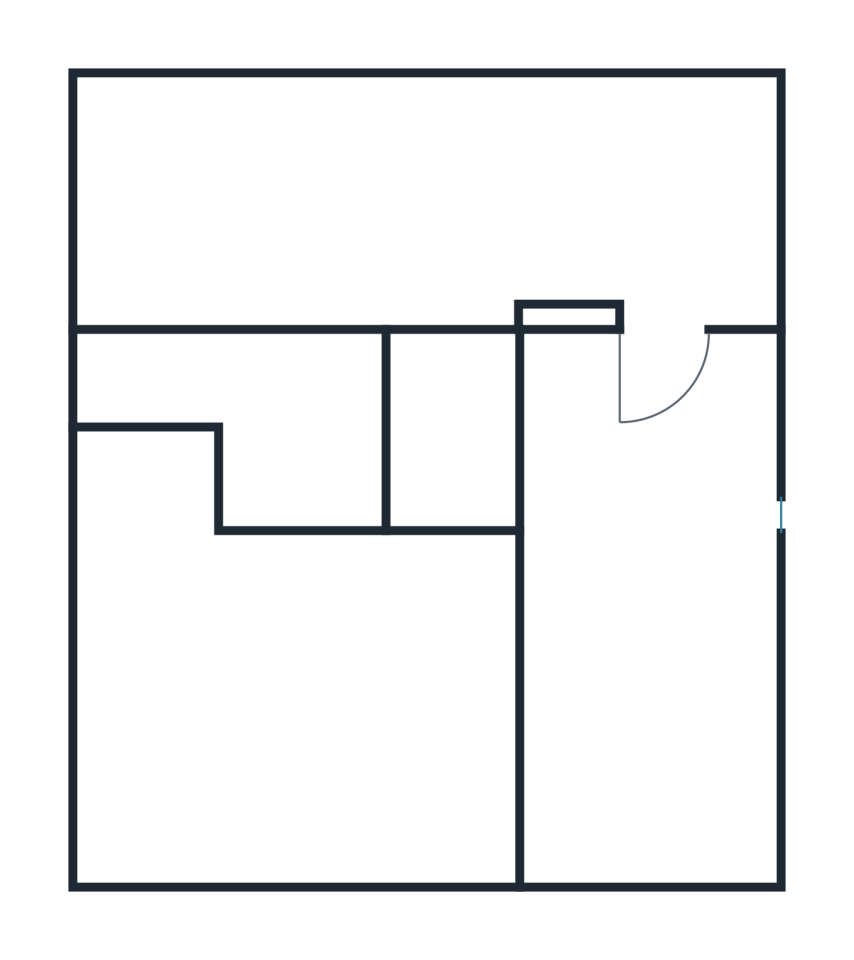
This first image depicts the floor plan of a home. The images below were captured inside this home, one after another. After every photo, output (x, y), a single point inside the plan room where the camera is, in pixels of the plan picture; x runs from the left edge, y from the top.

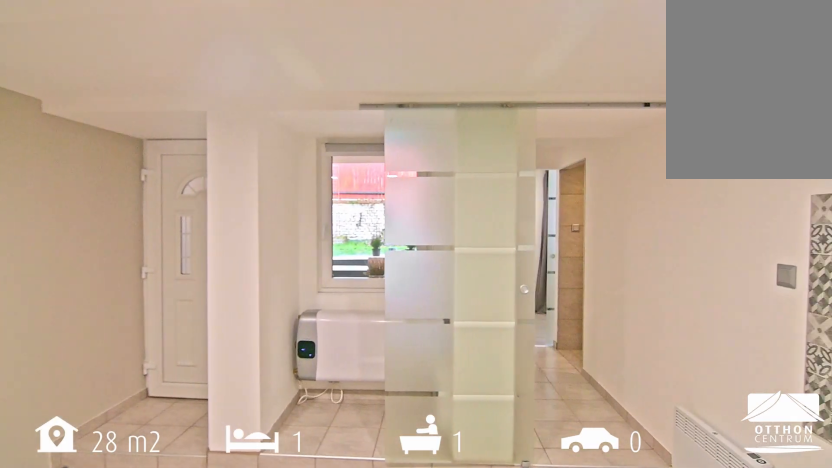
(381, 208)
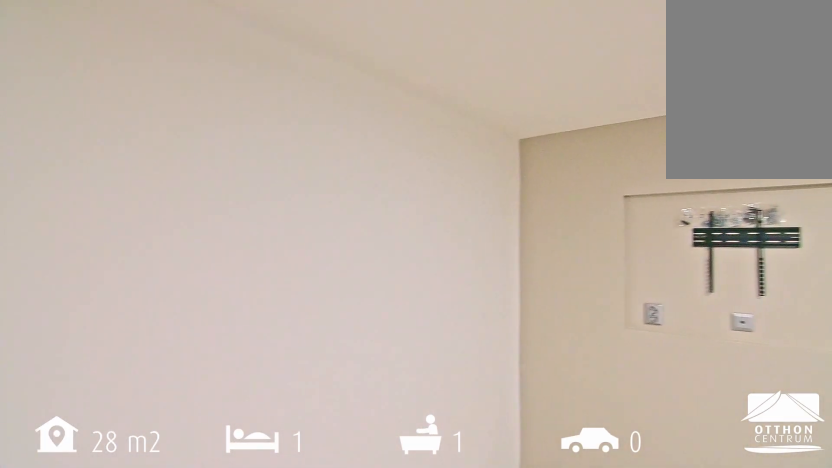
(381, 208)
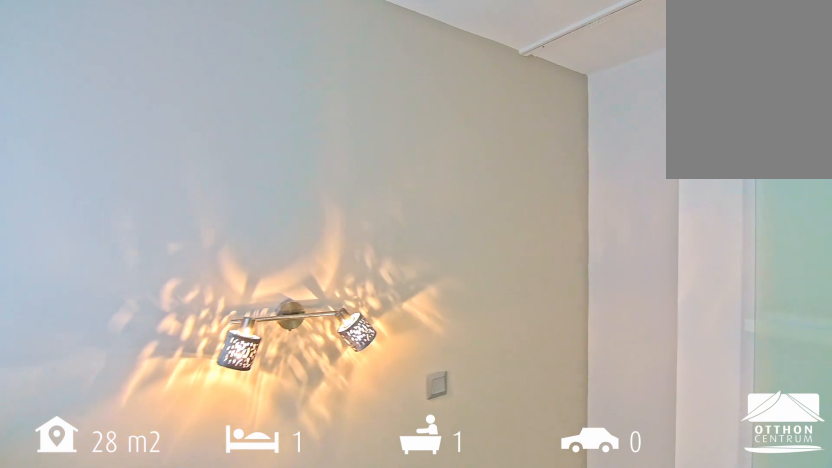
(267, 740)
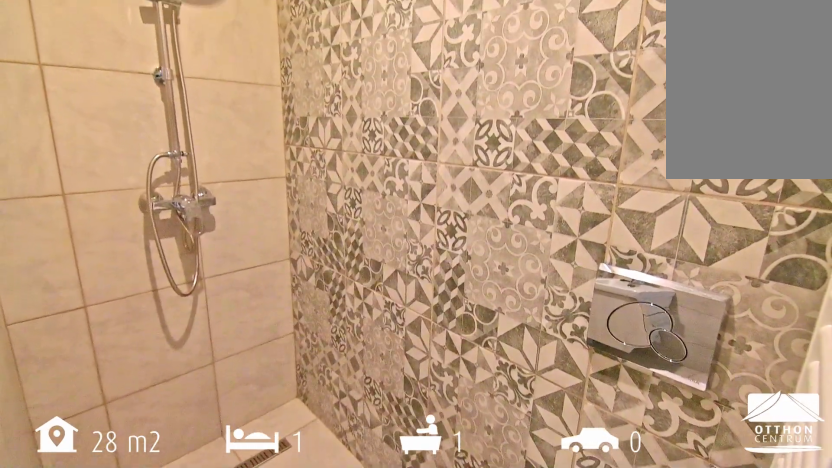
(303, 425)
